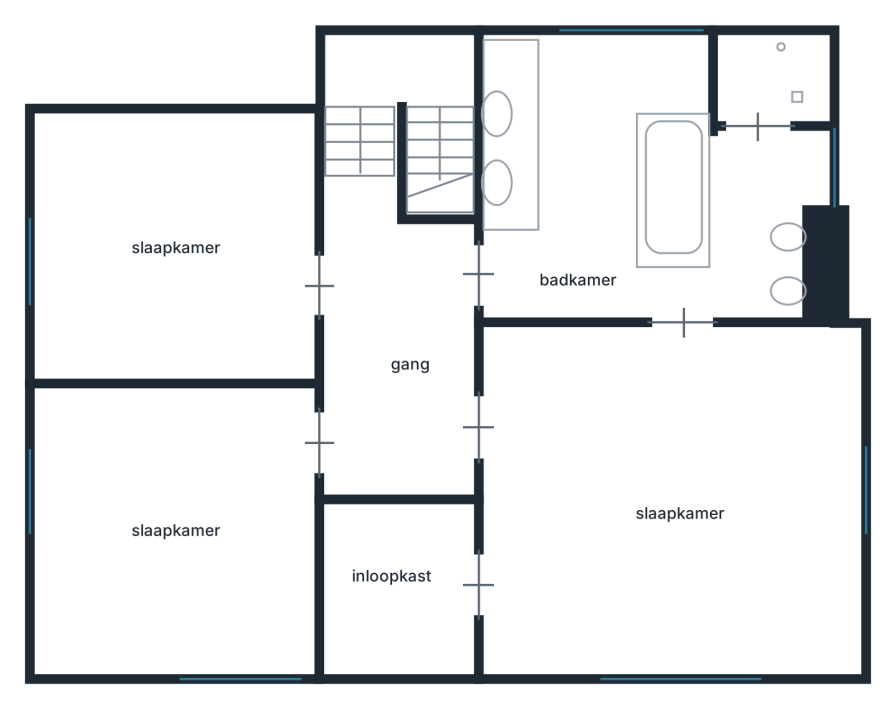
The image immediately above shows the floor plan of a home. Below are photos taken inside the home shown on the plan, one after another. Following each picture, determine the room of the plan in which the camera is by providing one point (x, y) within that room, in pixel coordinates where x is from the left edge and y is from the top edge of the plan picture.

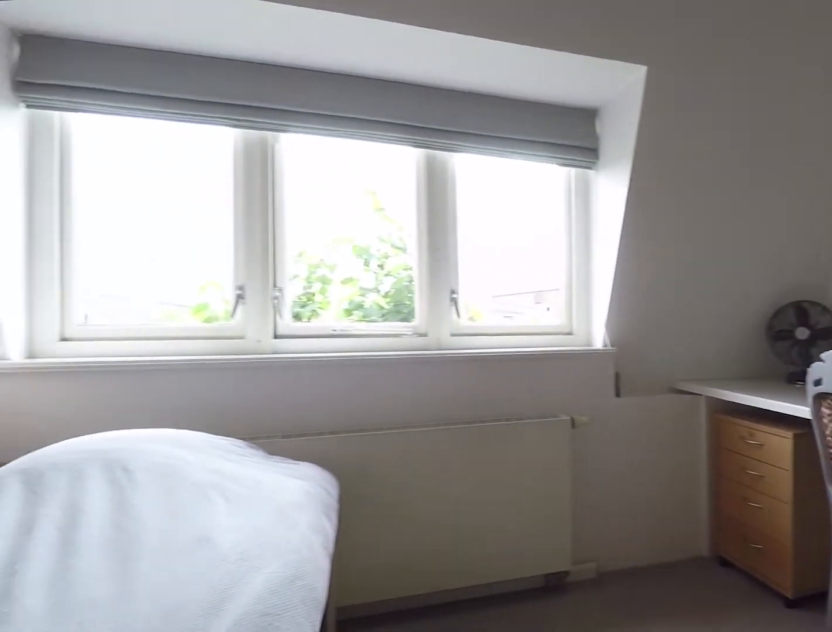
(176, 528)
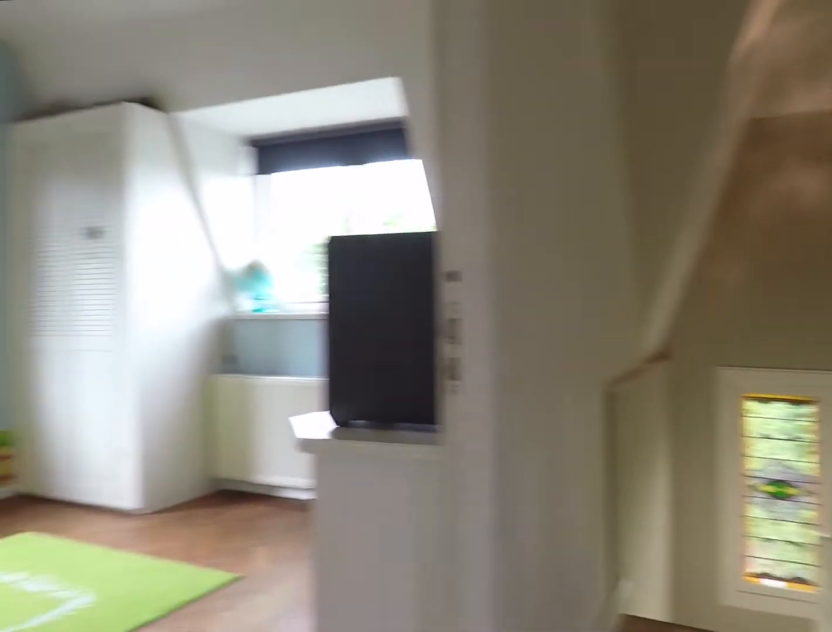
(397, 348)
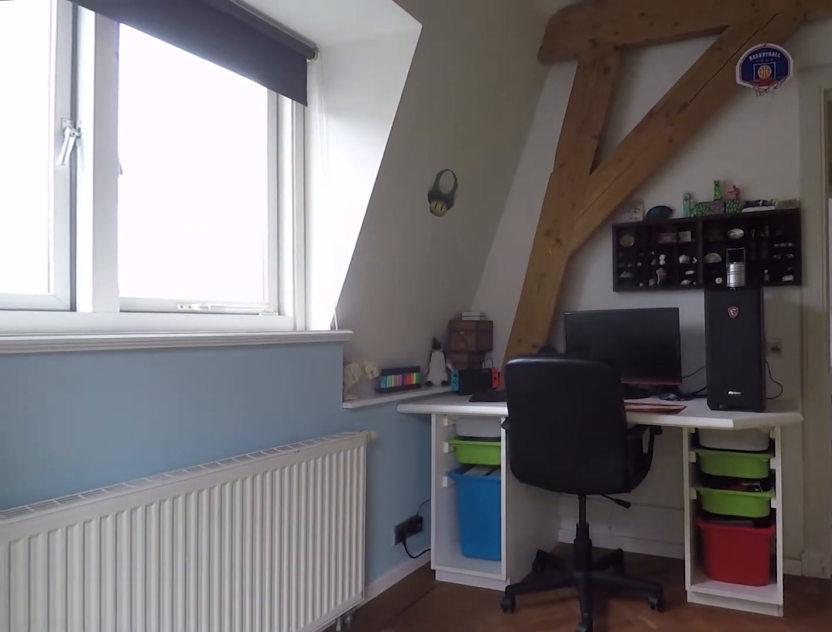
(176, 254)
